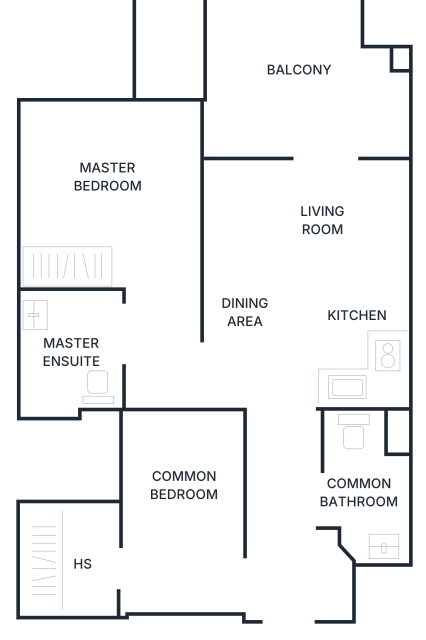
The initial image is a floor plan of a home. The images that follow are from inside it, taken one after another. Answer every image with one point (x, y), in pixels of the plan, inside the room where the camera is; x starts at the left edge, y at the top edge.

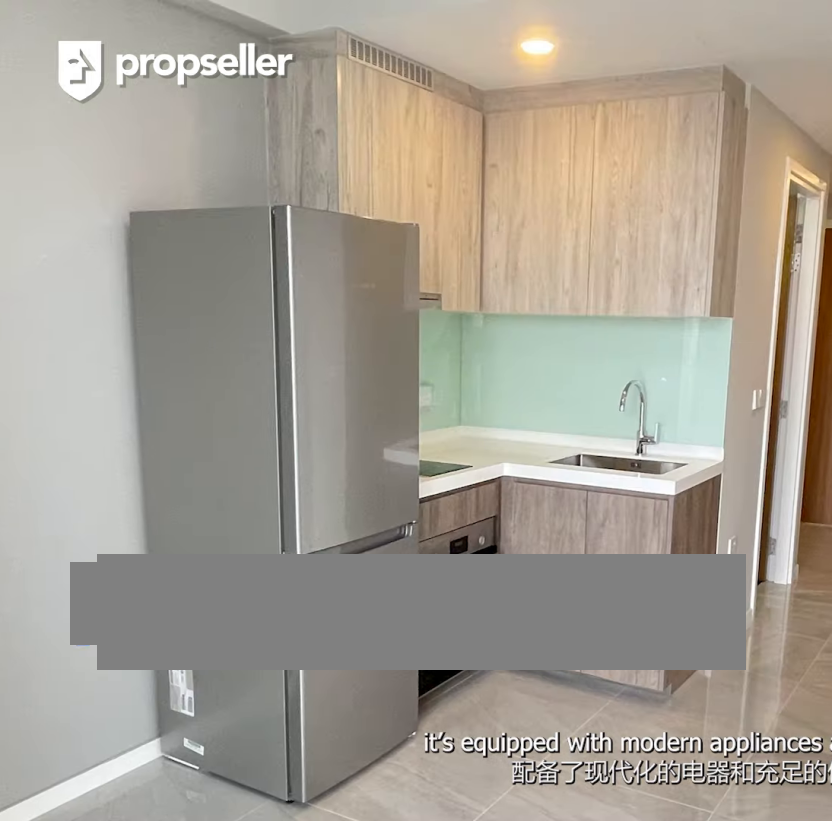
(362, 347)
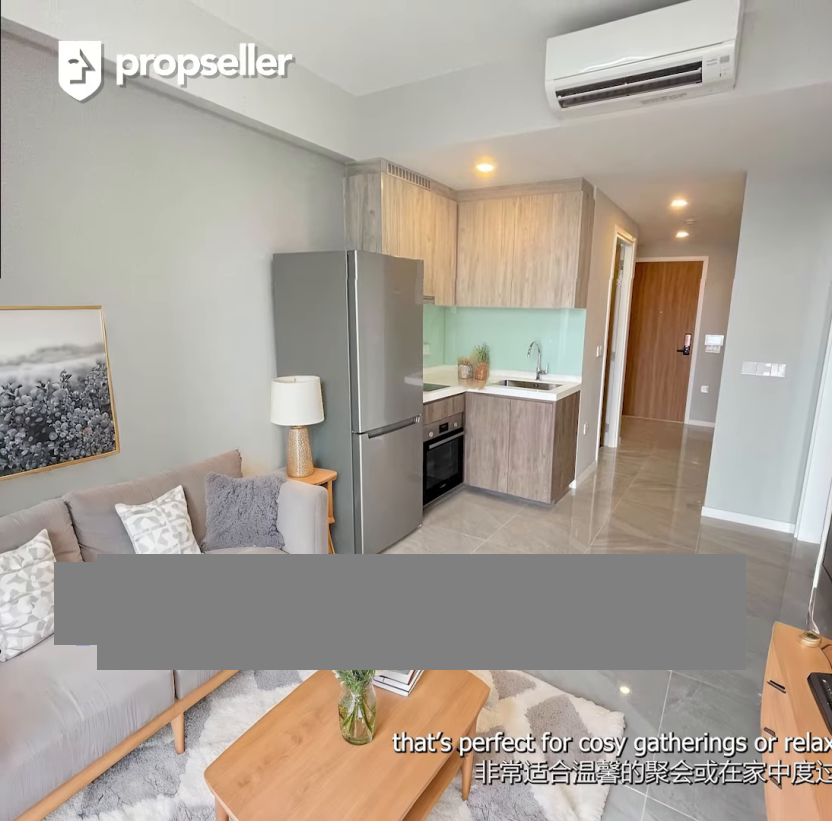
(302, 239)
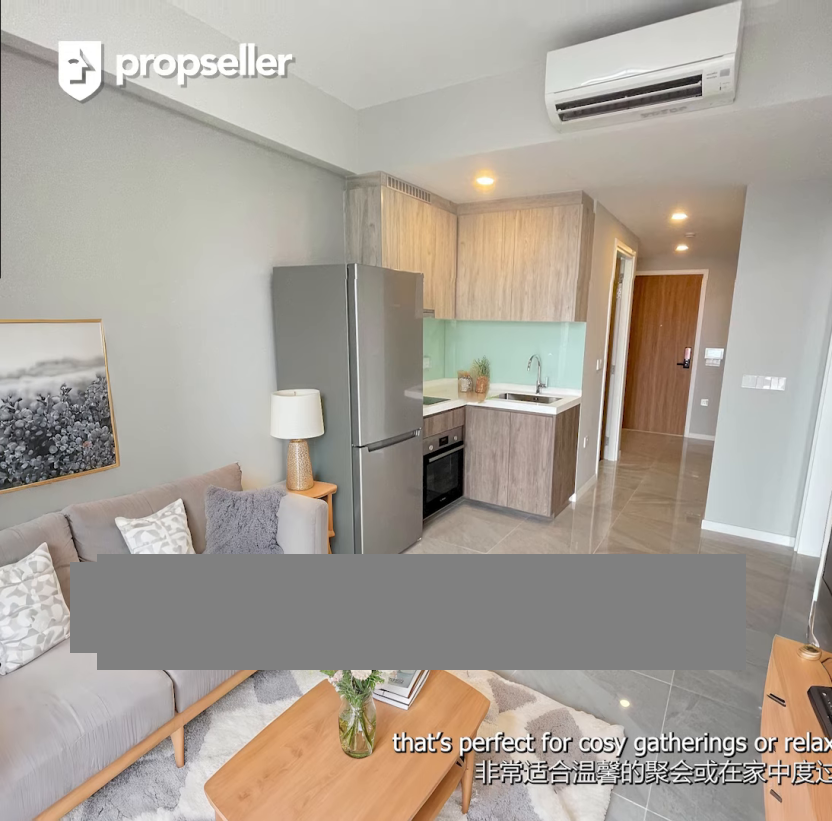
(302, 239)
